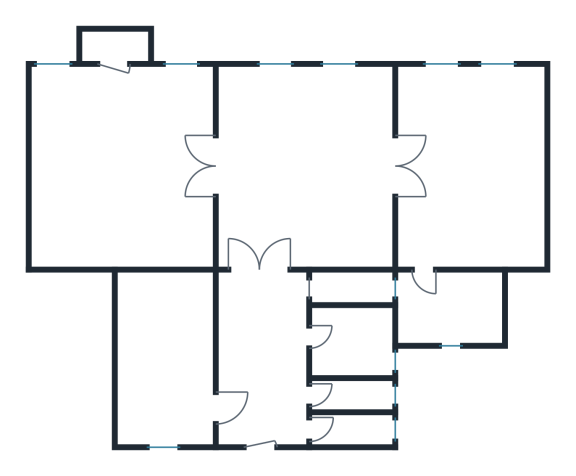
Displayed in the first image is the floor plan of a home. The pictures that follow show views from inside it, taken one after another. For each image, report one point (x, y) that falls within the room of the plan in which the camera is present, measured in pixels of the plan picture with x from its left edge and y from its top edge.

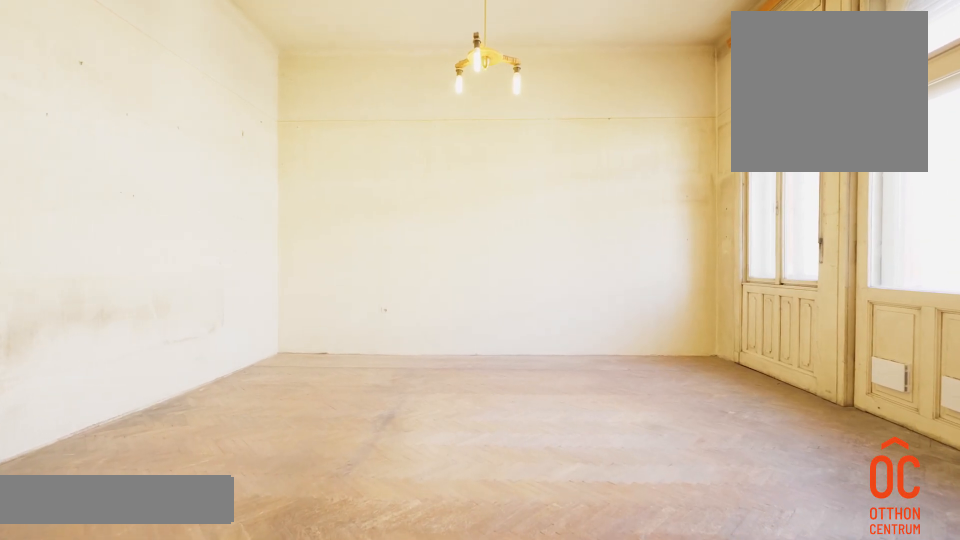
(124, 166)
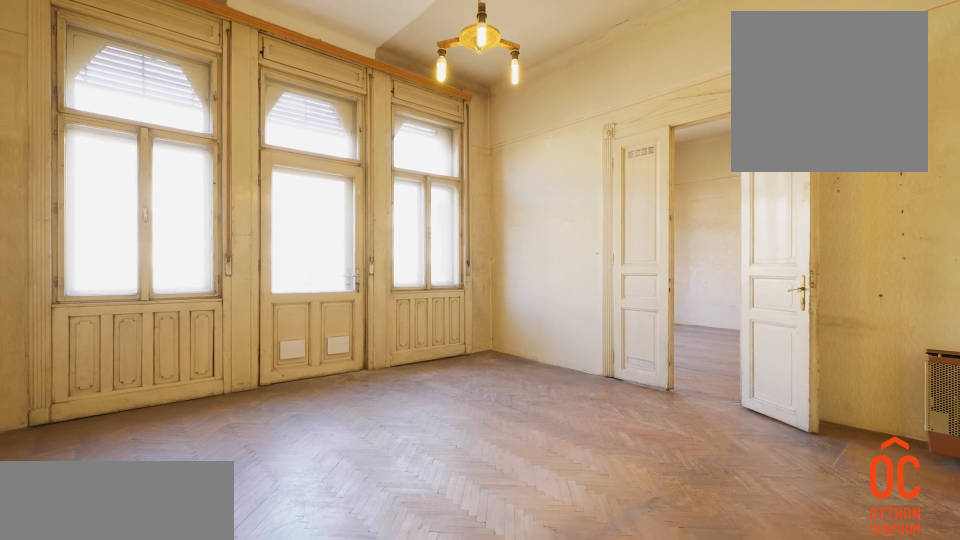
(124, 166)
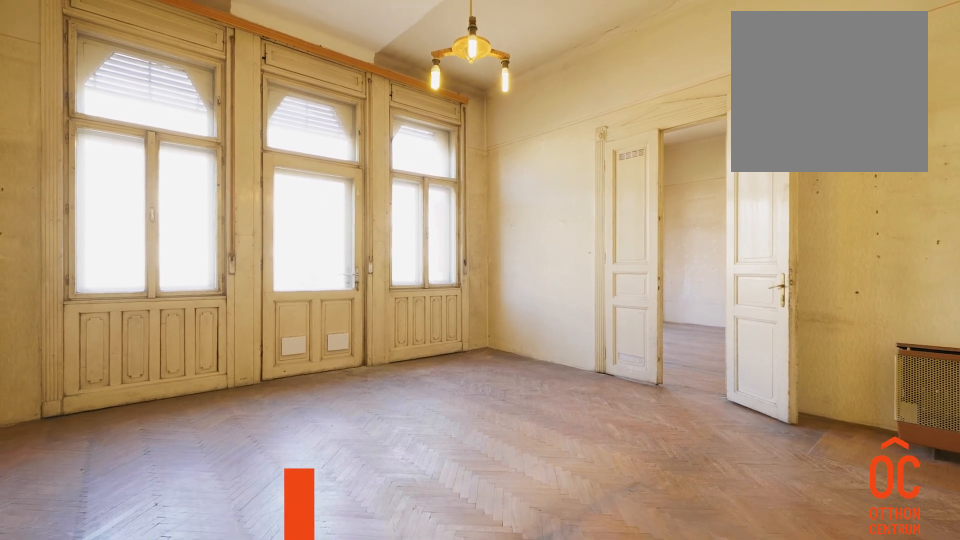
(124, 166)
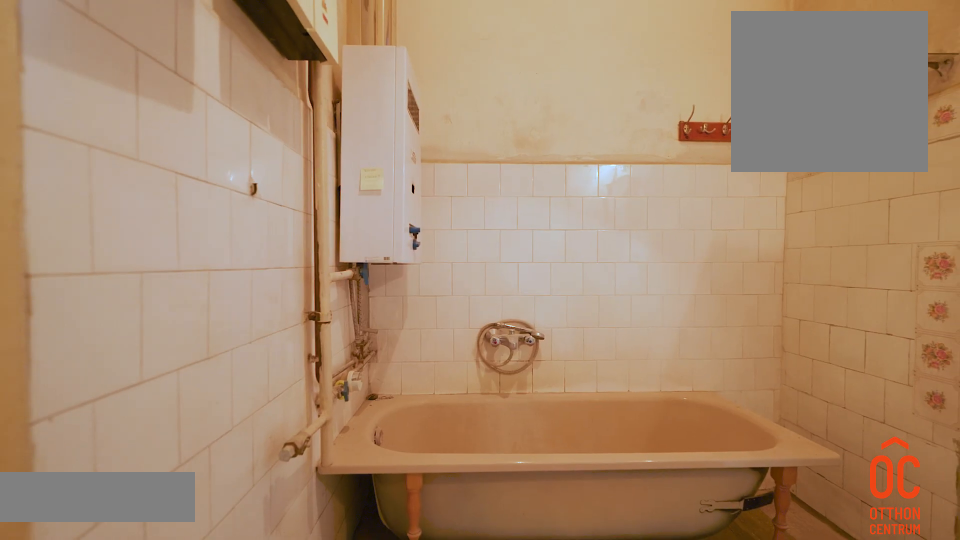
(461, 304)
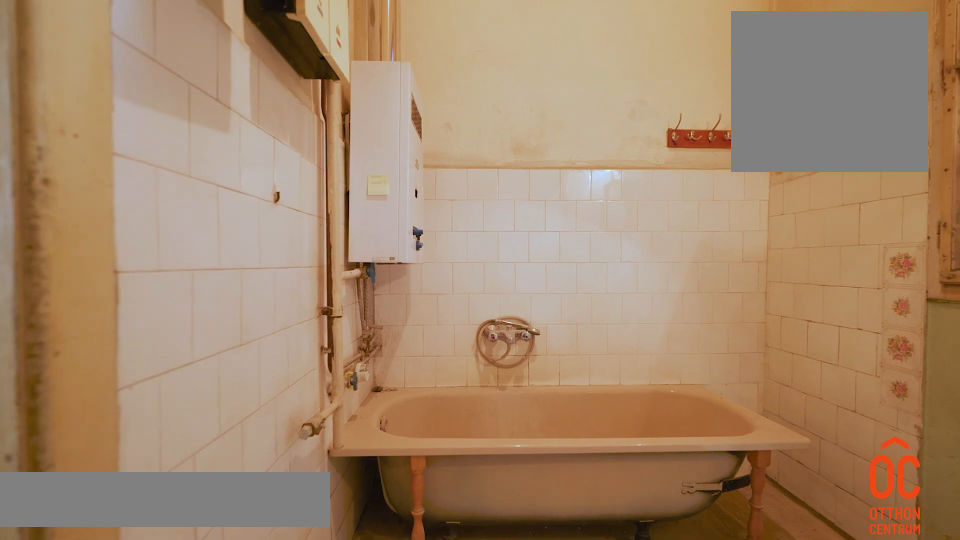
(466, 302)
